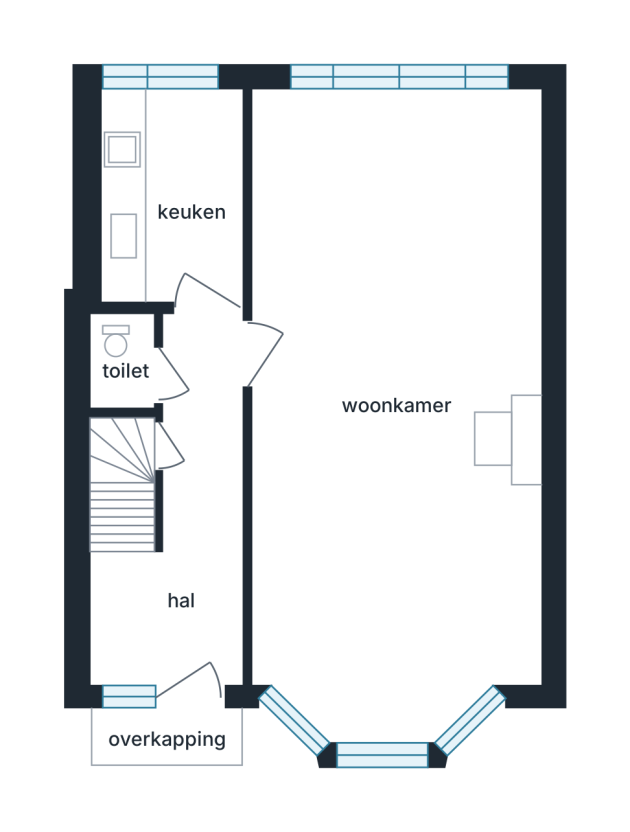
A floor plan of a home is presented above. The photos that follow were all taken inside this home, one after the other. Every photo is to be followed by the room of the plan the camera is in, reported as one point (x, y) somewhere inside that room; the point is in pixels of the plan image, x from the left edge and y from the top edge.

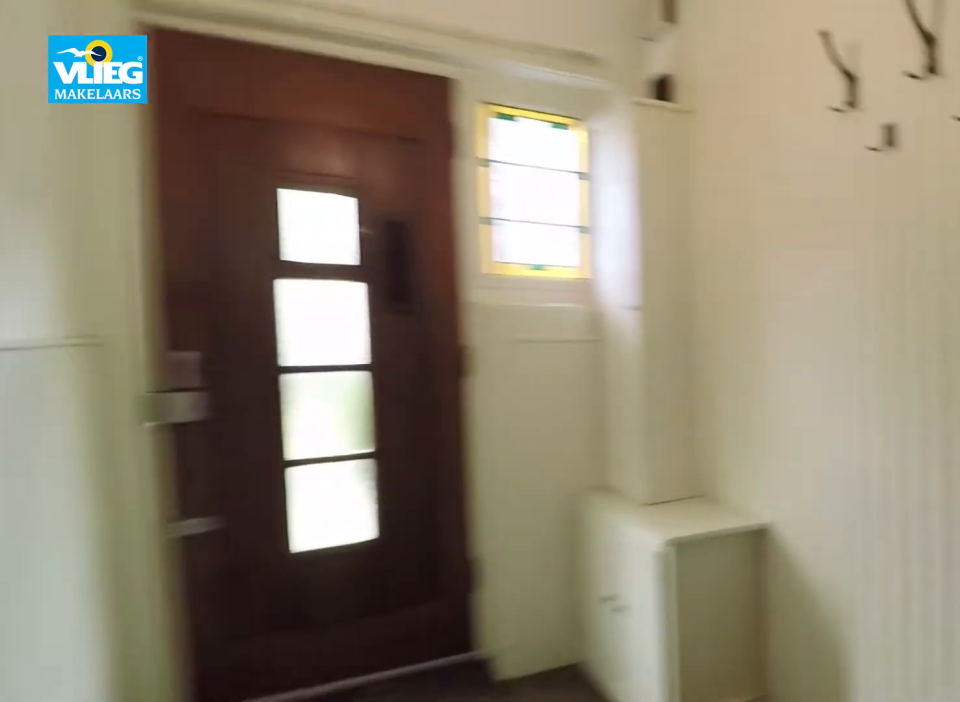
(184, 527)
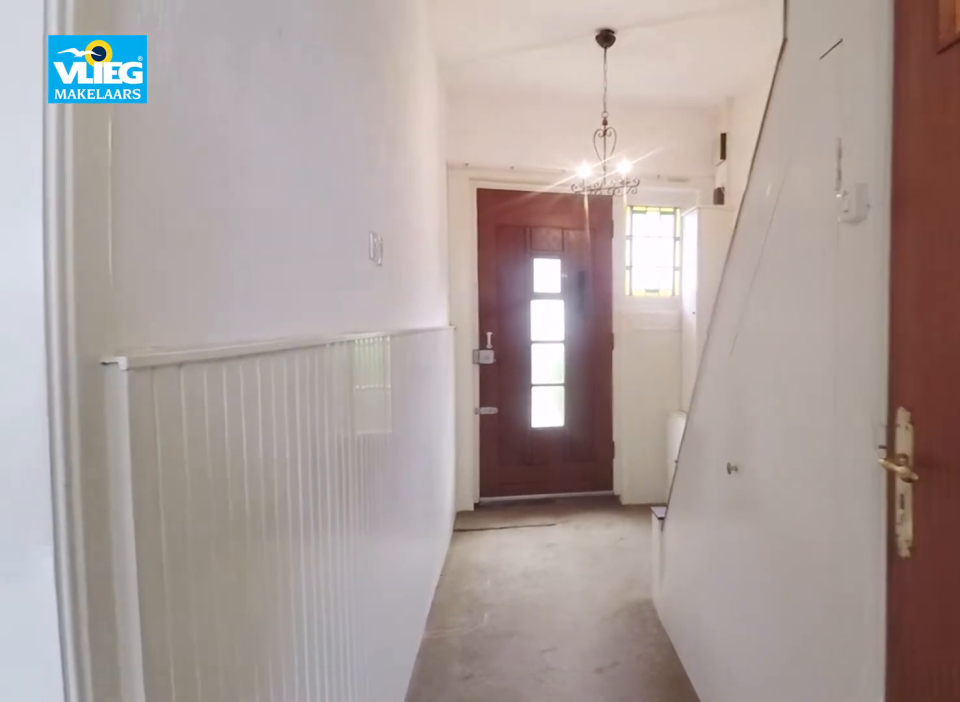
(184, 527)
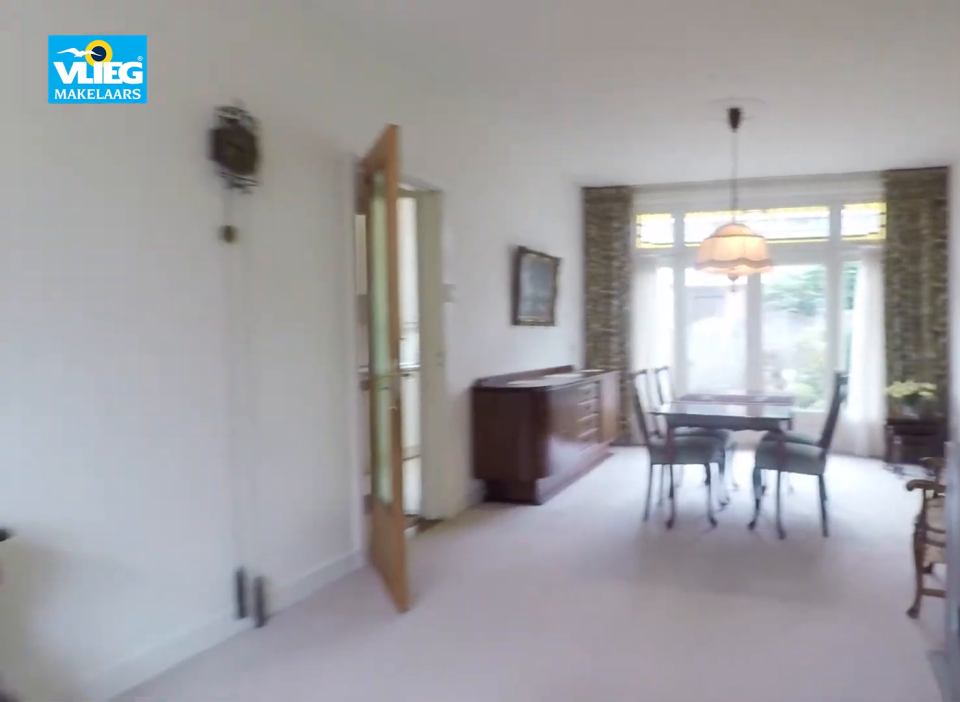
(387, 149)
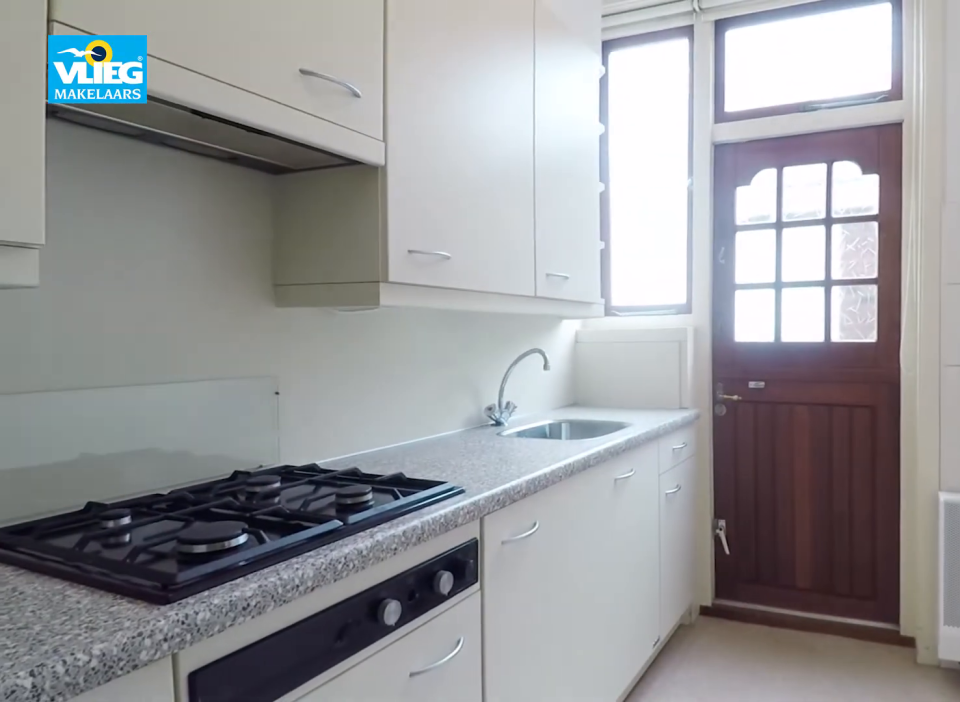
(172, 194)
